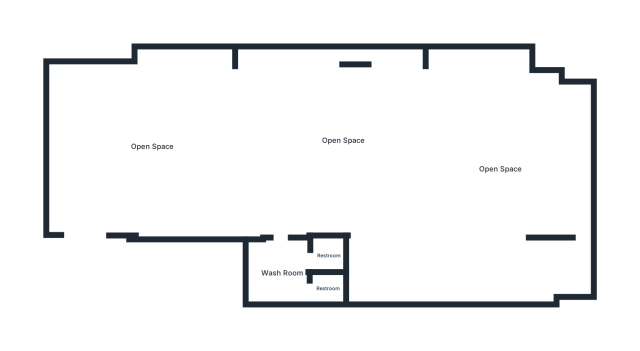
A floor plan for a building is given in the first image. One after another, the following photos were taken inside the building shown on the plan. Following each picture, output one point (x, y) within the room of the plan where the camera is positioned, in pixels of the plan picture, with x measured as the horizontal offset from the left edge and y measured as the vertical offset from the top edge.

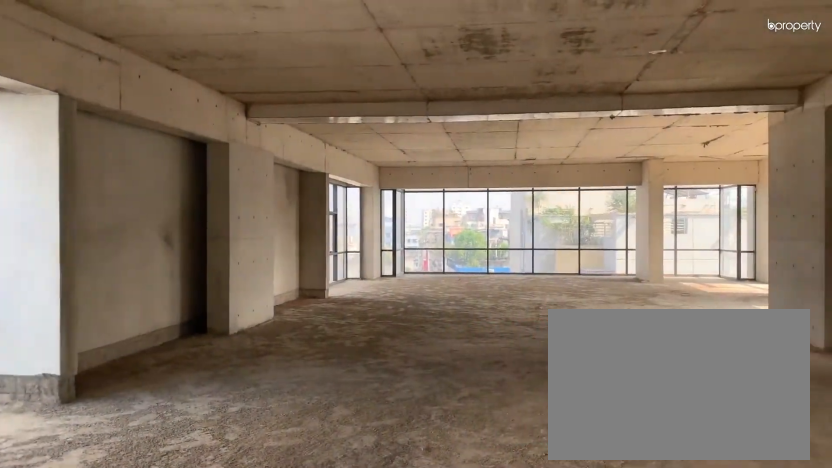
(153, 147)
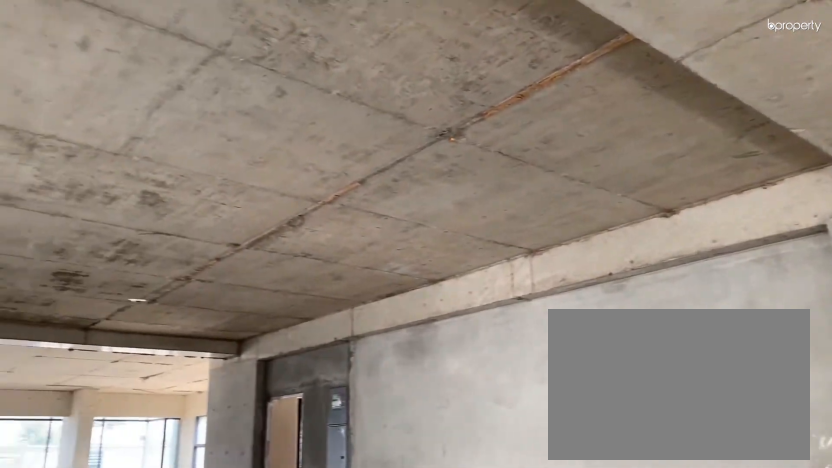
(153, 147)
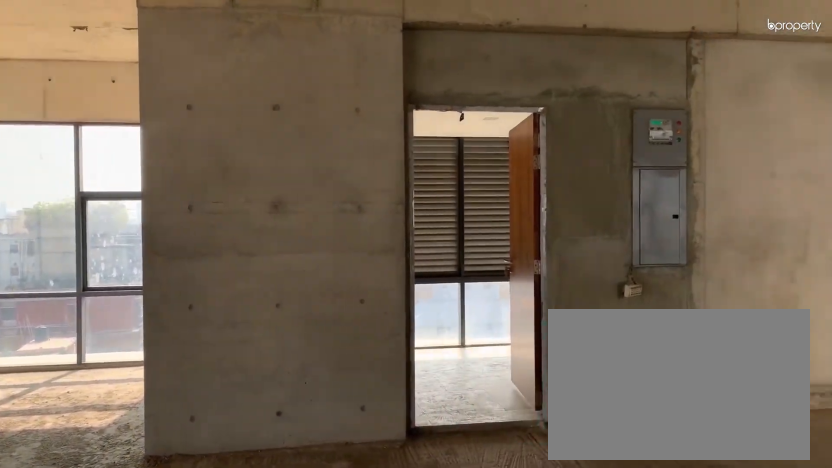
(345, 140)
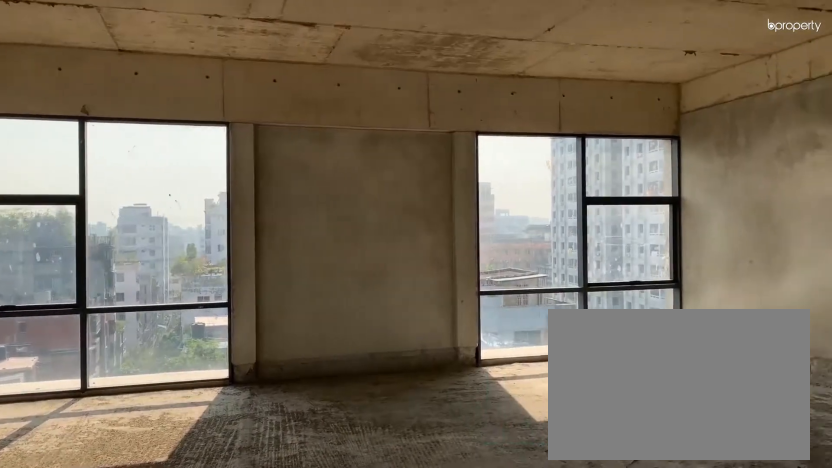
(502, 169)
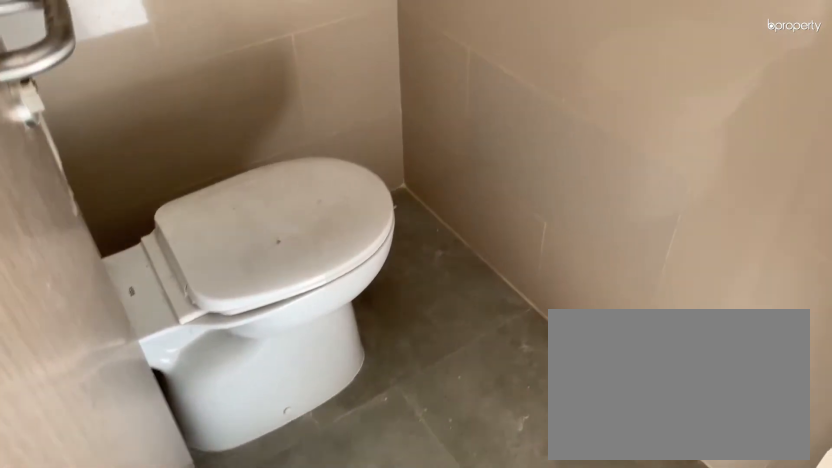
(328, 290)
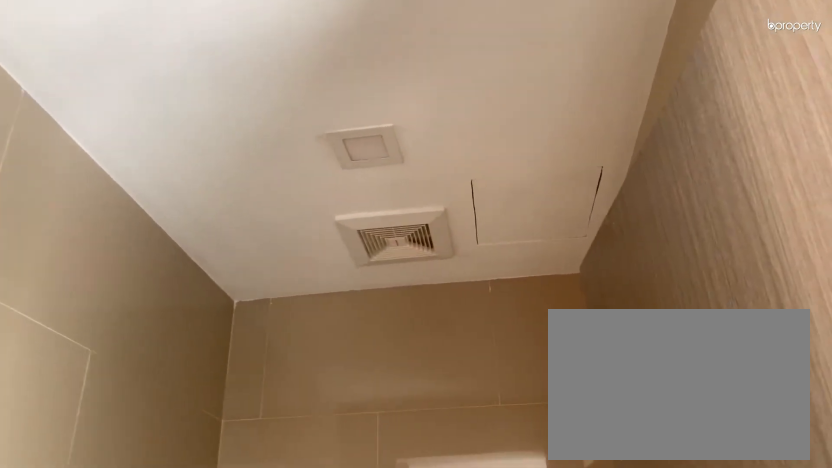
(327, 256)
